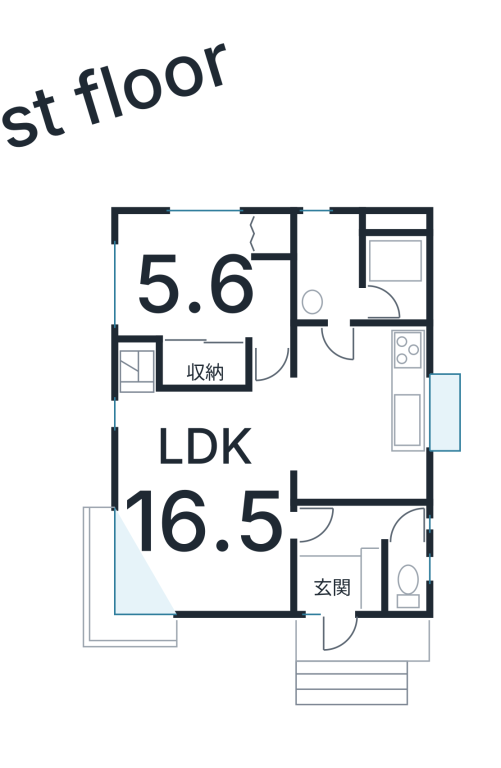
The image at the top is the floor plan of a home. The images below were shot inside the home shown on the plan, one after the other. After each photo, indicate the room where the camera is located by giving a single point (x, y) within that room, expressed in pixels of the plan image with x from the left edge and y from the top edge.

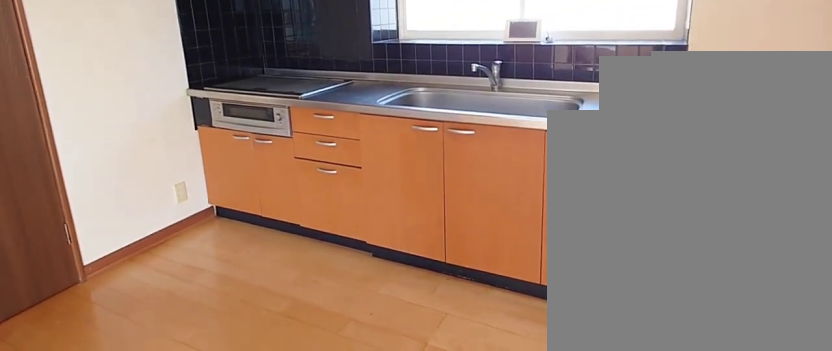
(355, 408)
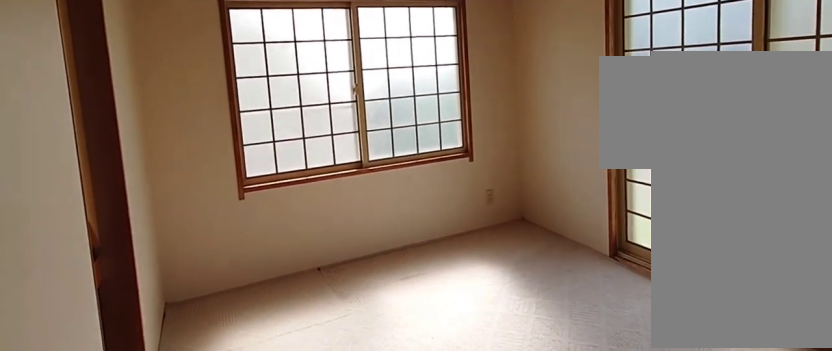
(180, 279)
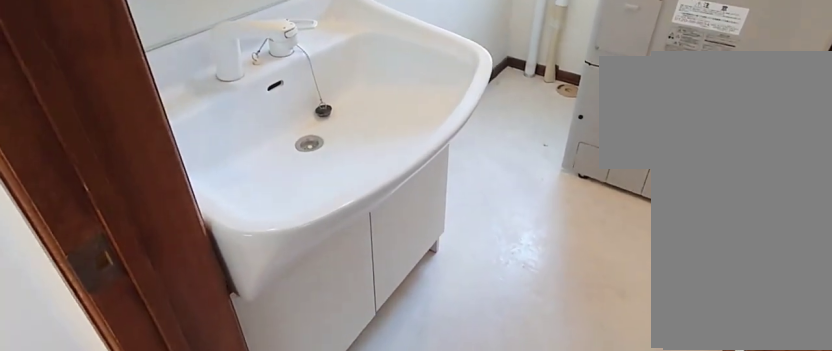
(327, 273)
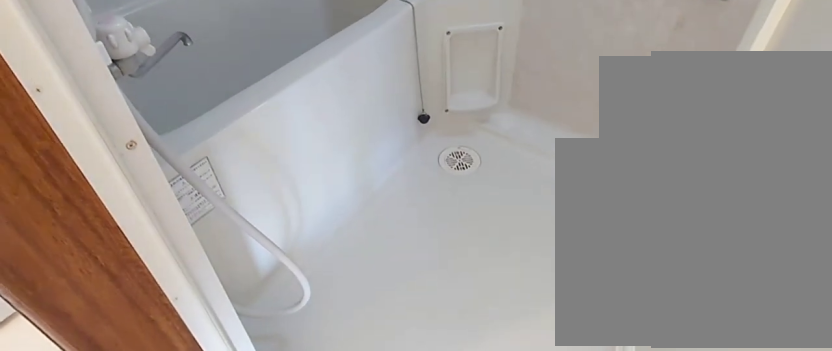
(327, 273)
